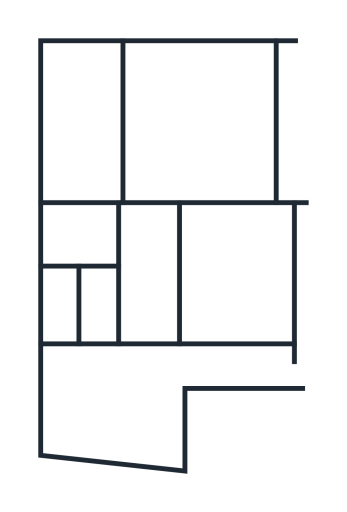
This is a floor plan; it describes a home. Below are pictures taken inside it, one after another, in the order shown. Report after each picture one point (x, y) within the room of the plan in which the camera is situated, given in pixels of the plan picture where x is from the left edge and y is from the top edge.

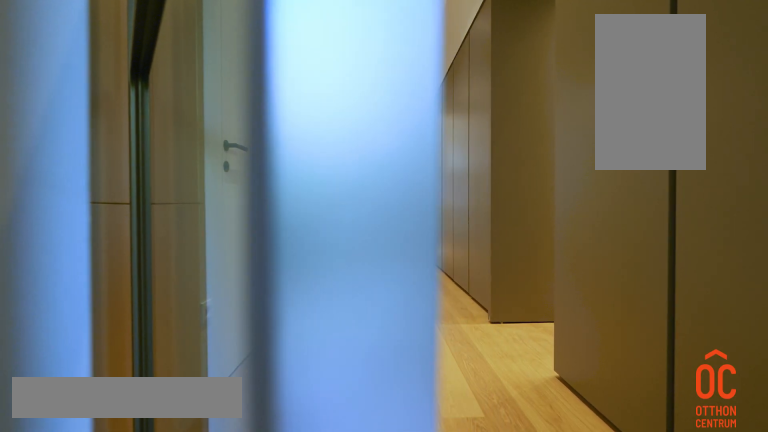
(150, 288)
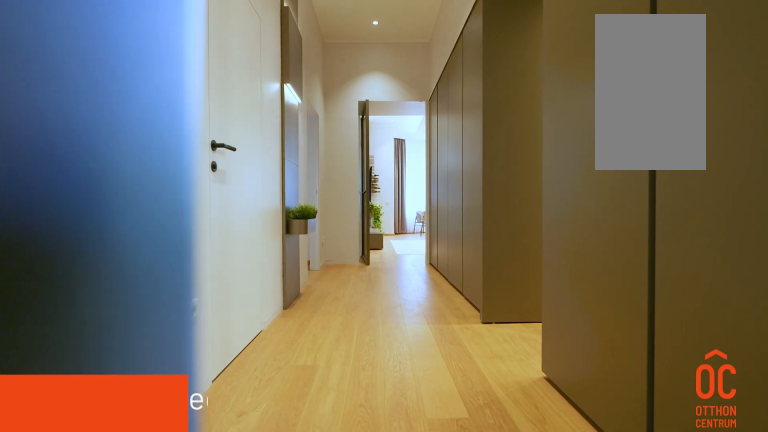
(150, 288)
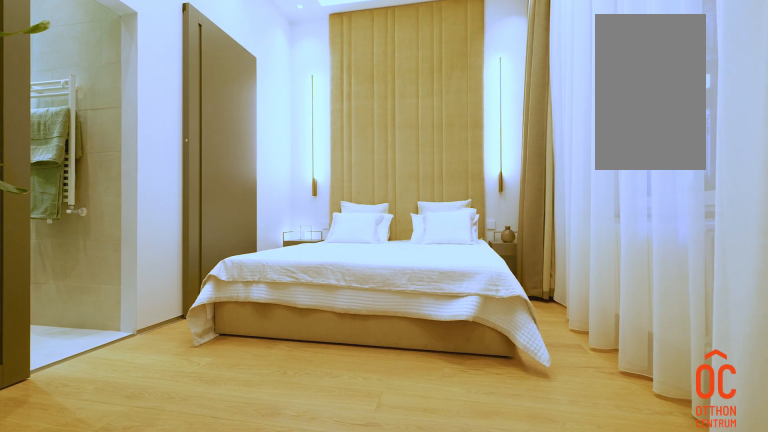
(229, 273)
